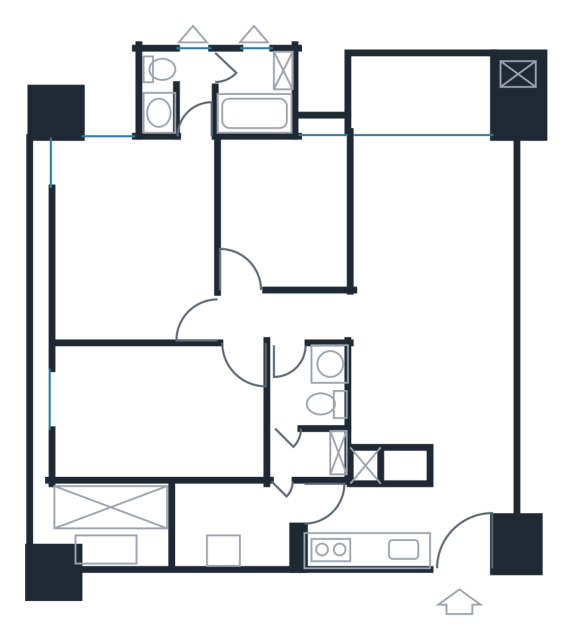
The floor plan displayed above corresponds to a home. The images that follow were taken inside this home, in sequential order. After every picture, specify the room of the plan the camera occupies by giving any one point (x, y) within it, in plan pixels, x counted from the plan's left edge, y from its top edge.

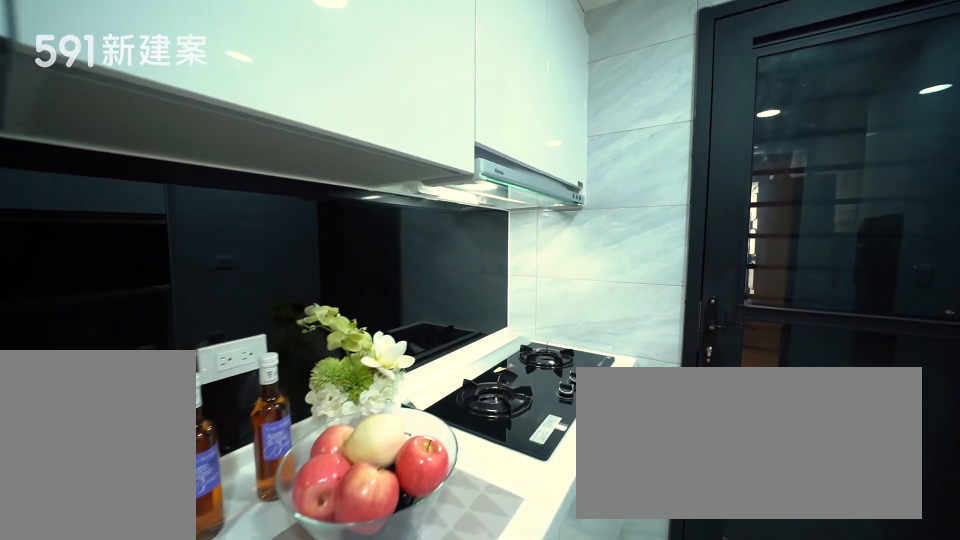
(364, 527)
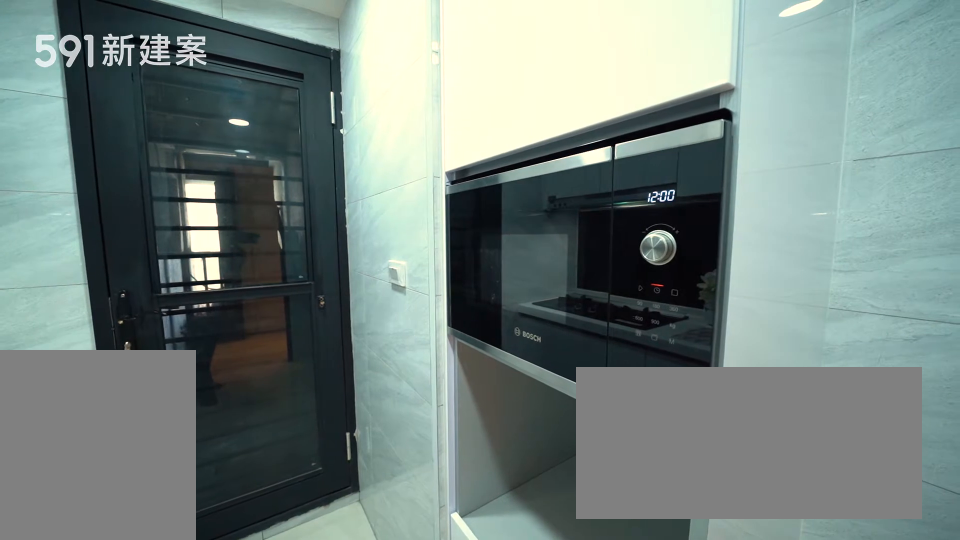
(364, 527)
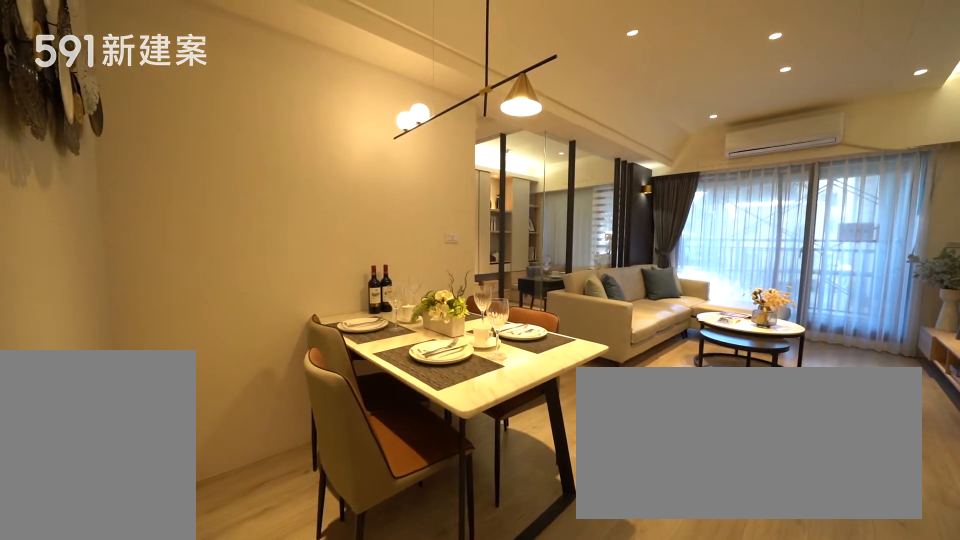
(402, 392)
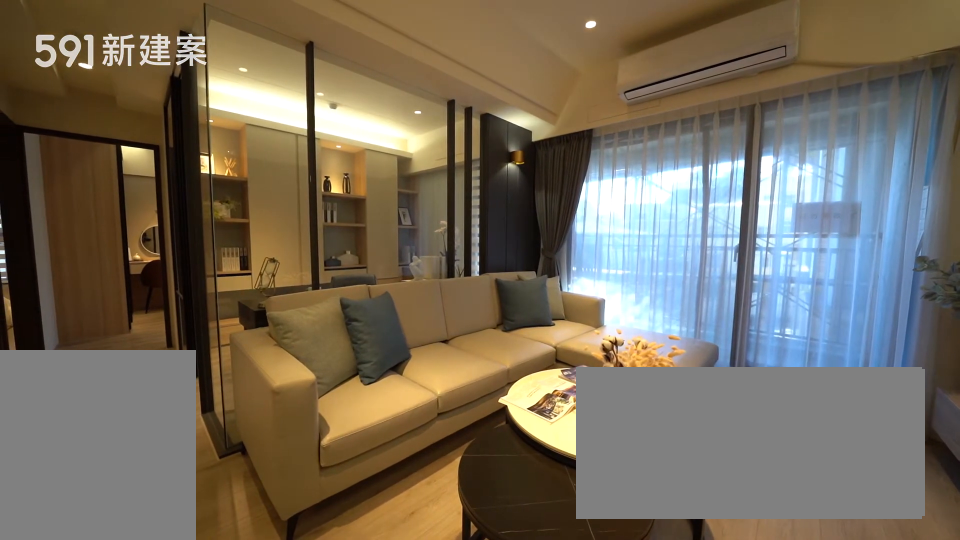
(425, 210)
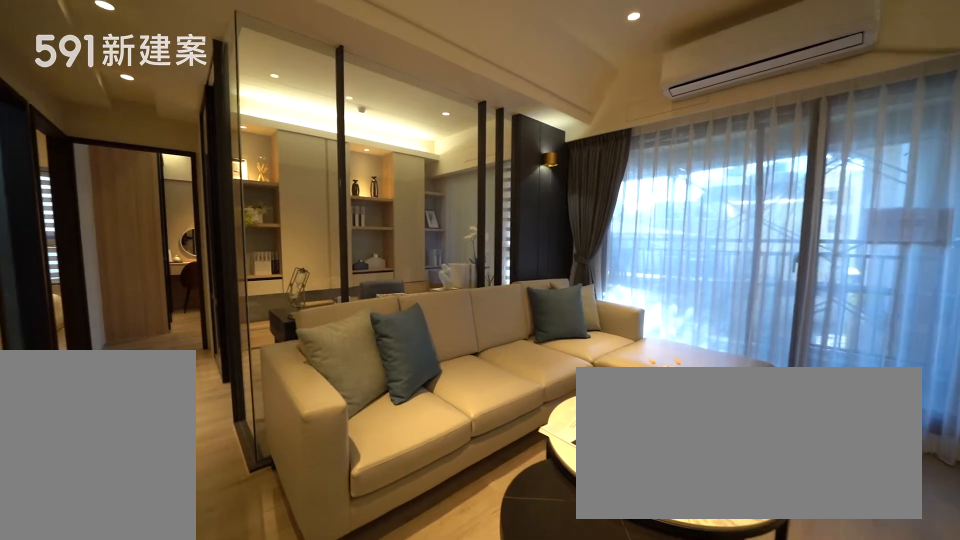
(425, 210)
